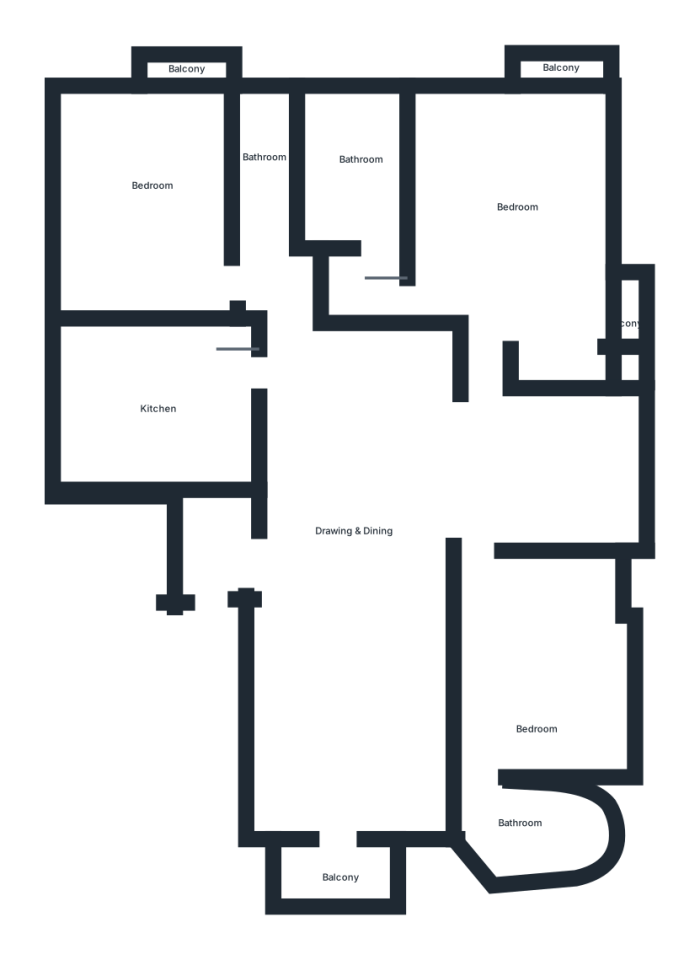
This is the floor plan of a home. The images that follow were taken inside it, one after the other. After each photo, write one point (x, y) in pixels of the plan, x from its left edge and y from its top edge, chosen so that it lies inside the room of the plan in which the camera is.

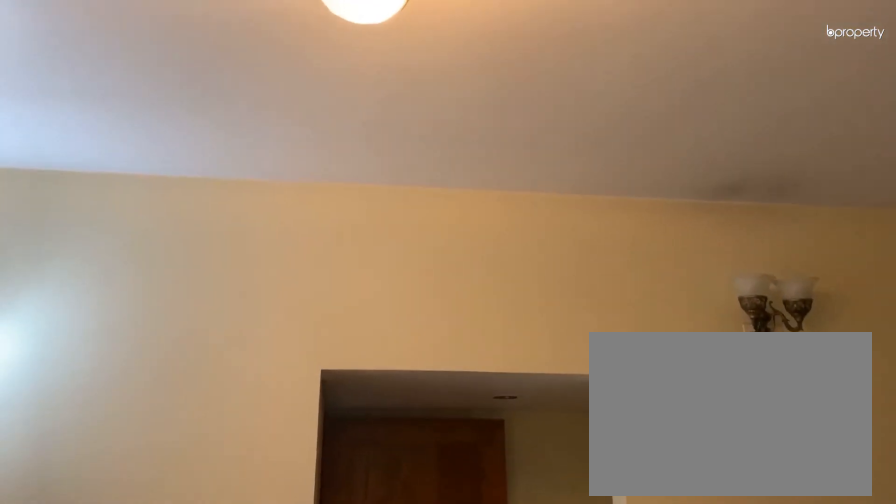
(355, 516)
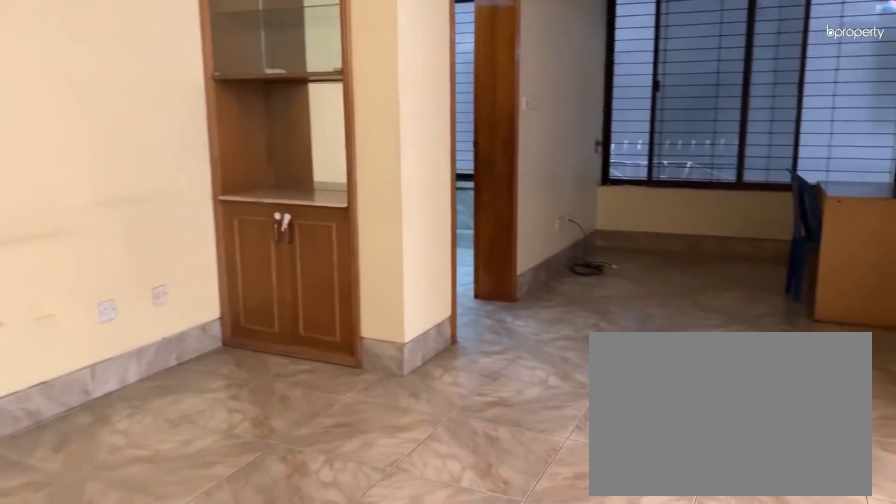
(355, 516)
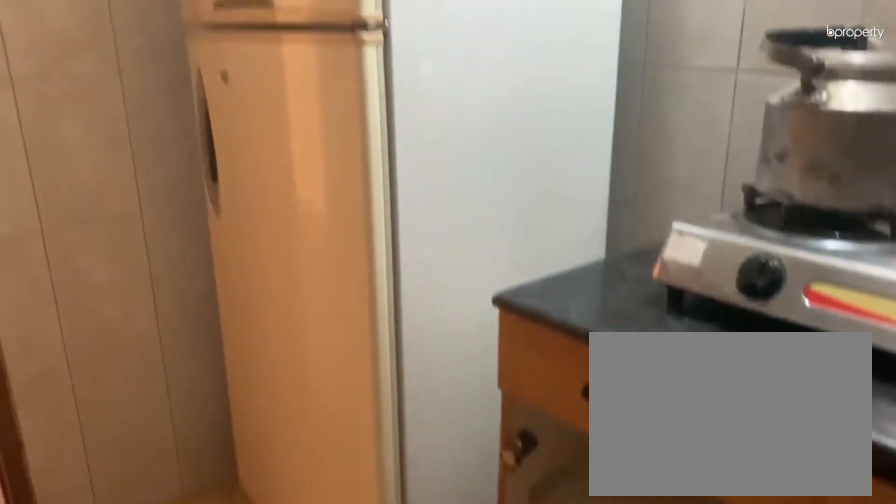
(154, 404)
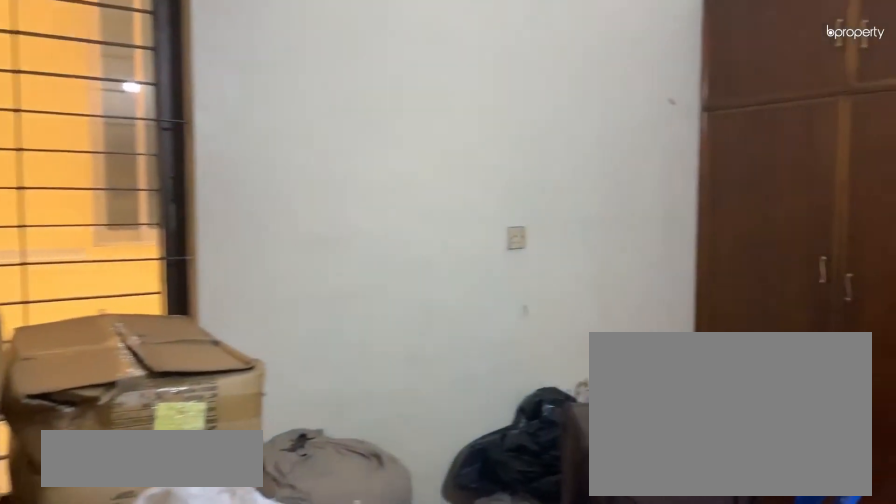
(154, 190)
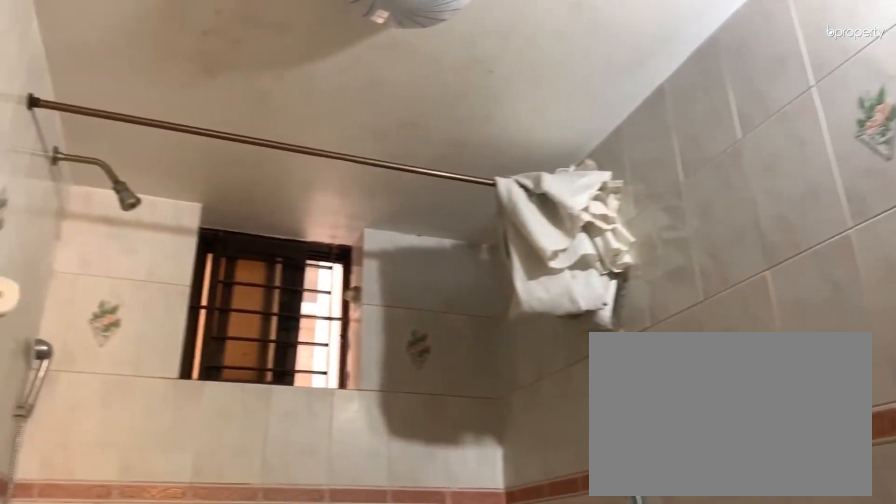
(272, 163)
